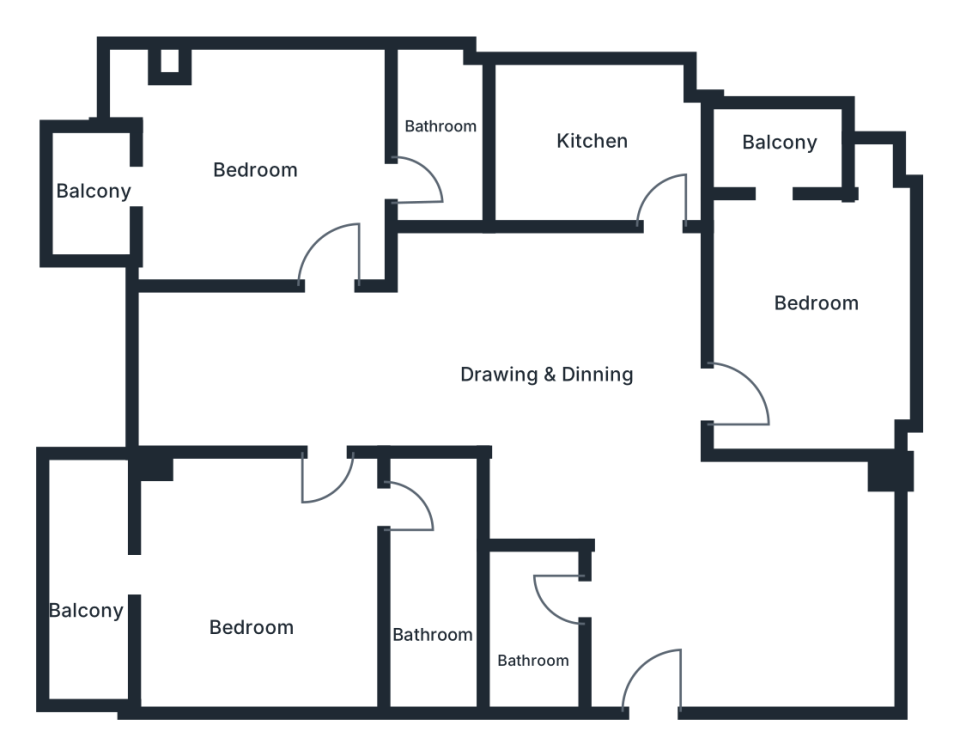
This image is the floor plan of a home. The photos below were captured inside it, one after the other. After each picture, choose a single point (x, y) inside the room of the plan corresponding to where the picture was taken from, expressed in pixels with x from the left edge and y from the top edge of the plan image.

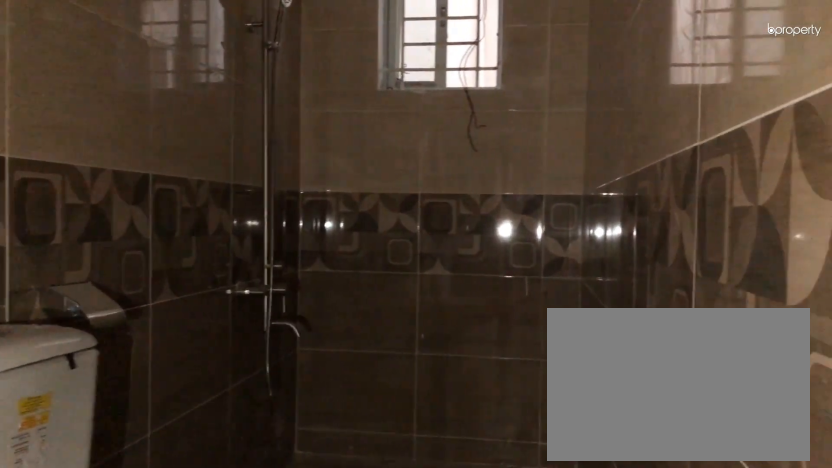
(427, 596)
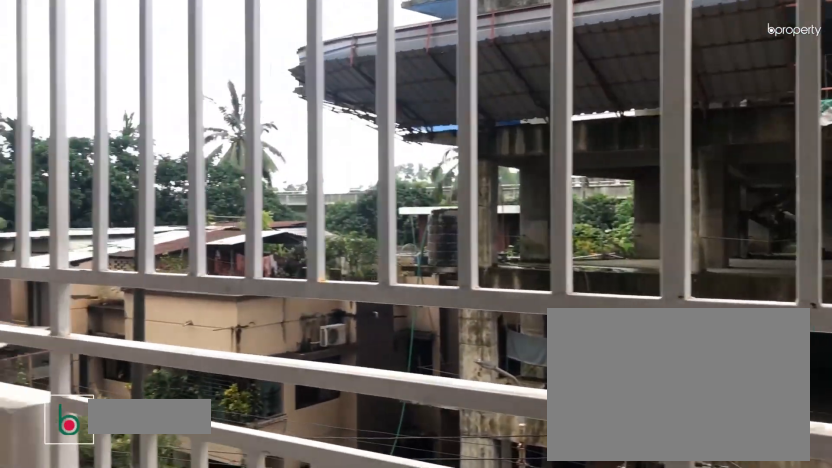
(80, 570)
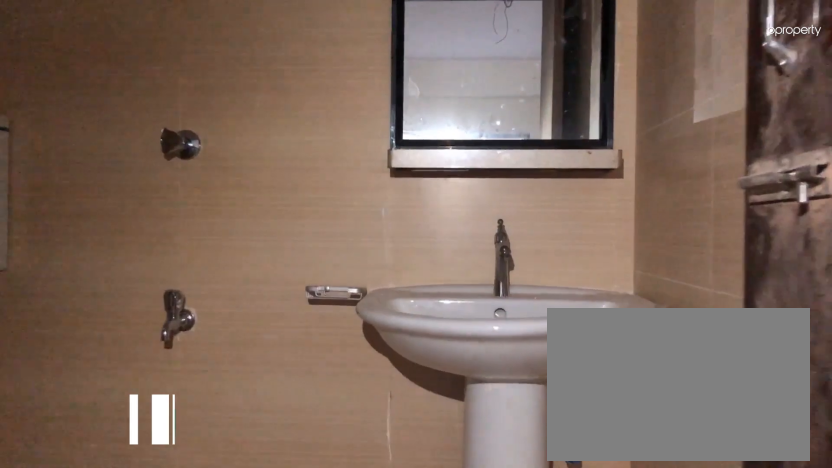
(538, 630)
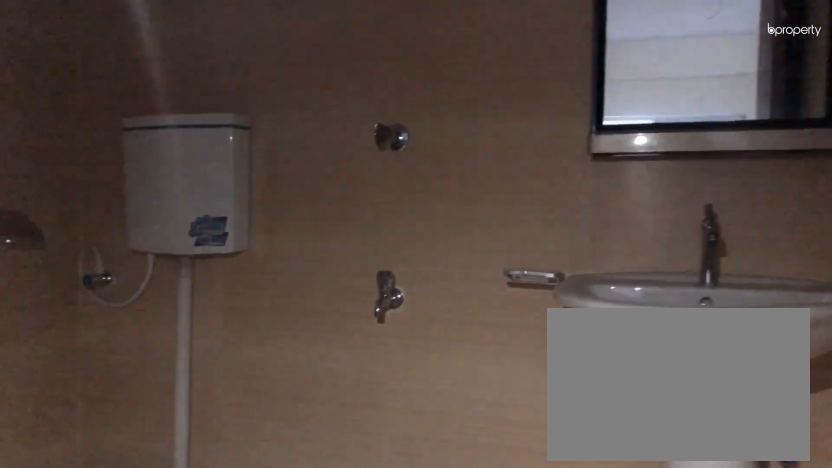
(538, 630)
